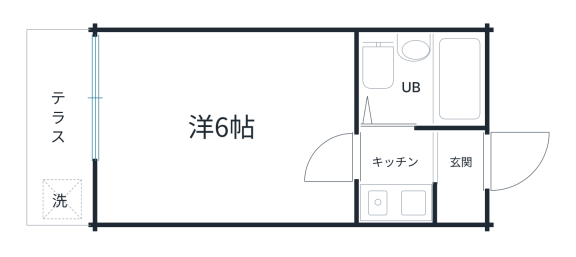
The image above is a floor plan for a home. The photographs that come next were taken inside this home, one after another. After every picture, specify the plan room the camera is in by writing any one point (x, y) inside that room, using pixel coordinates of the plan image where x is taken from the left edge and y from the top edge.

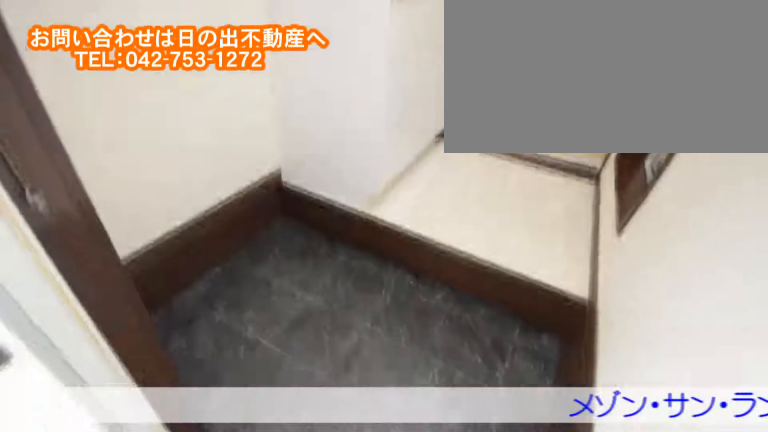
(441, 160)
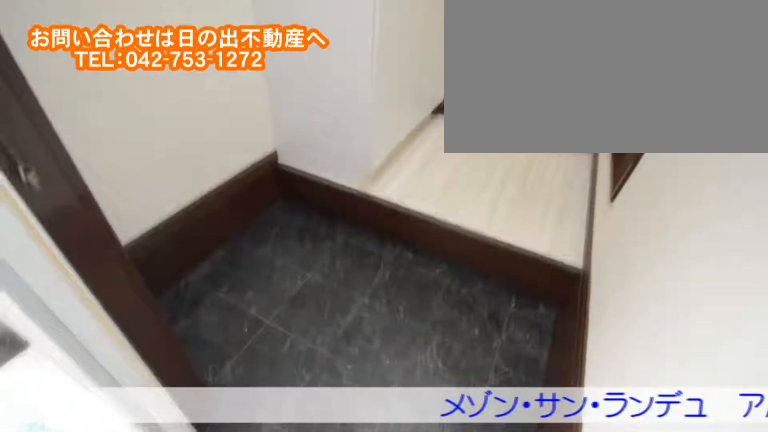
(441, 160)
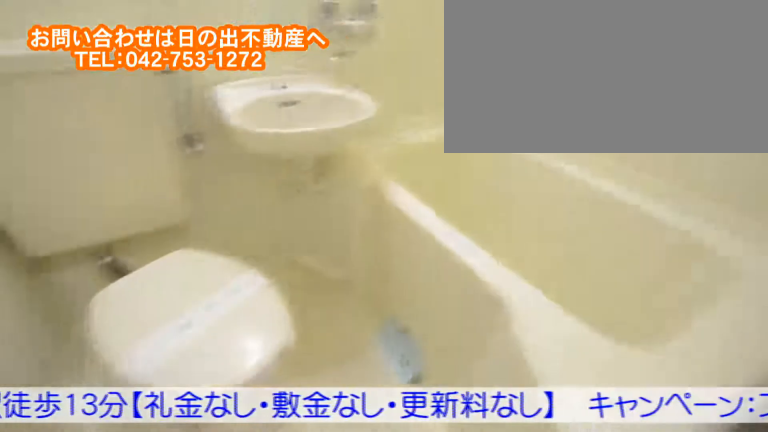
(448, 81)
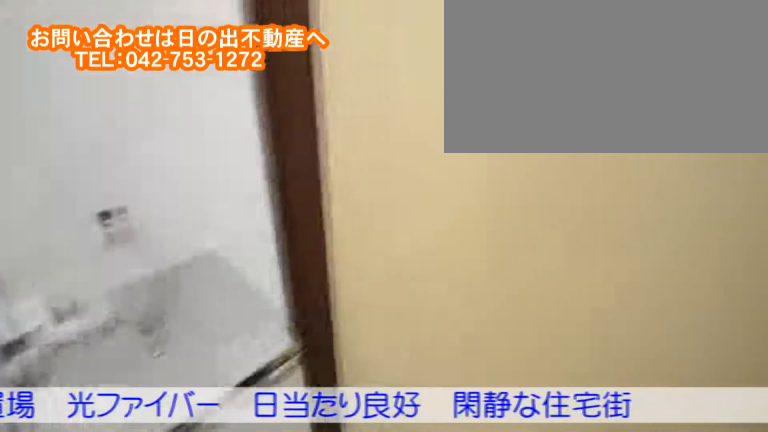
(397, 152)
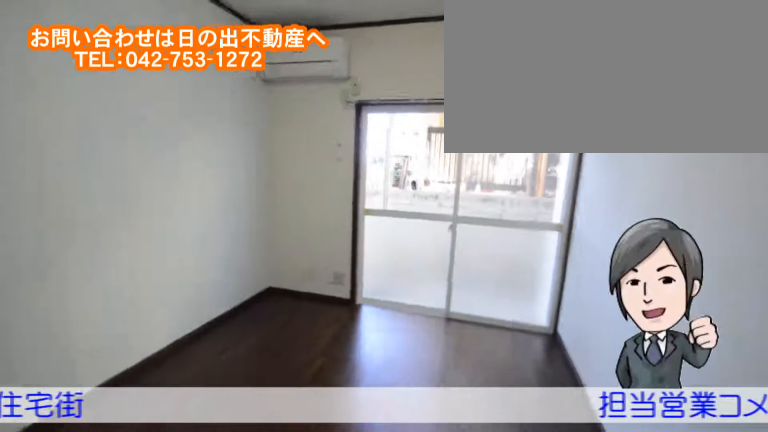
(157, 122)
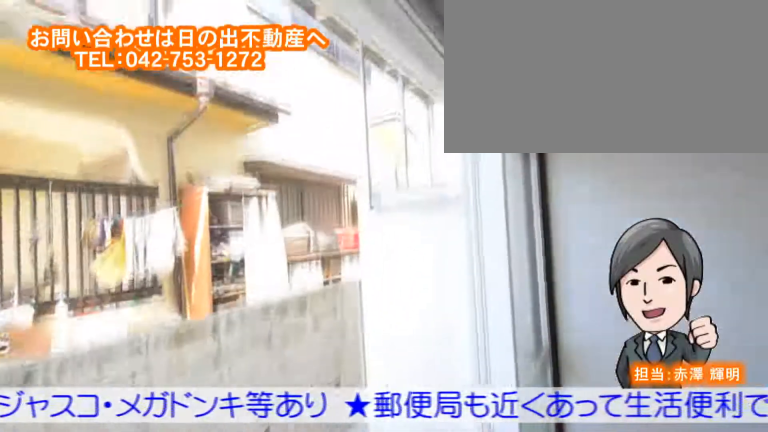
(156, 122)
